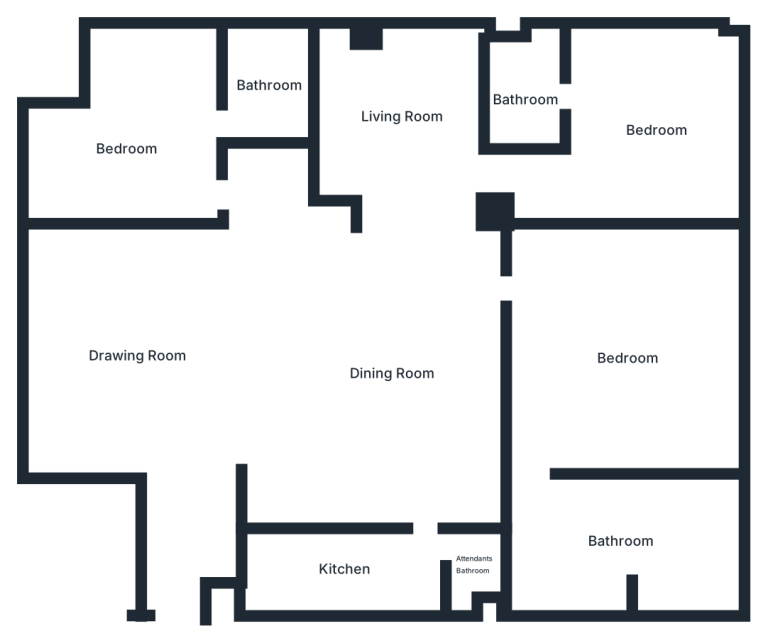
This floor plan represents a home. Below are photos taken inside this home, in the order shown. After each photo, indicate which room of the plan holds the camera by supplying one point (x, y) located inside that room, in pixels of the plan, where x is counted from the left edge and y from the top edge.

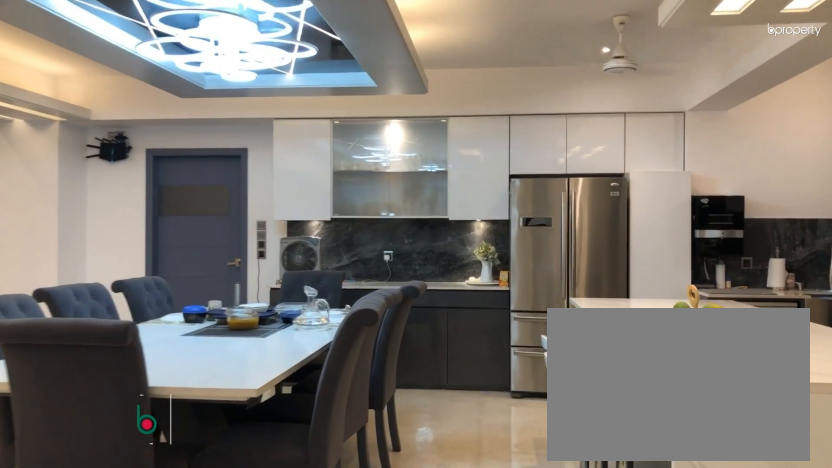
(391, 371)
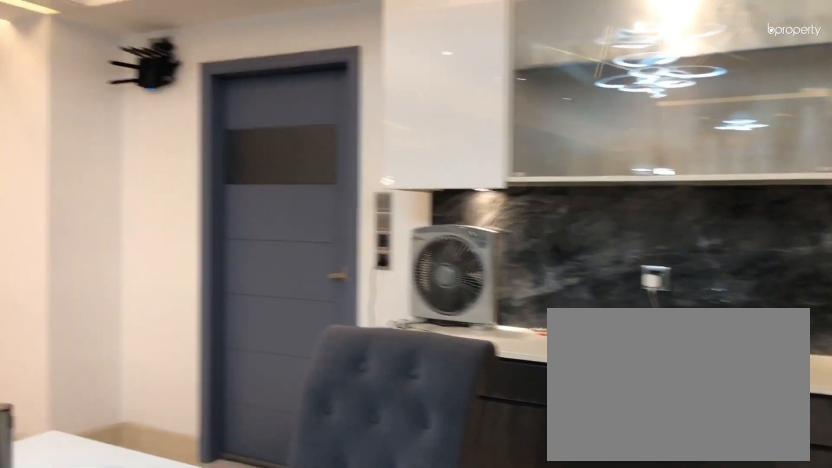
(392, 375)
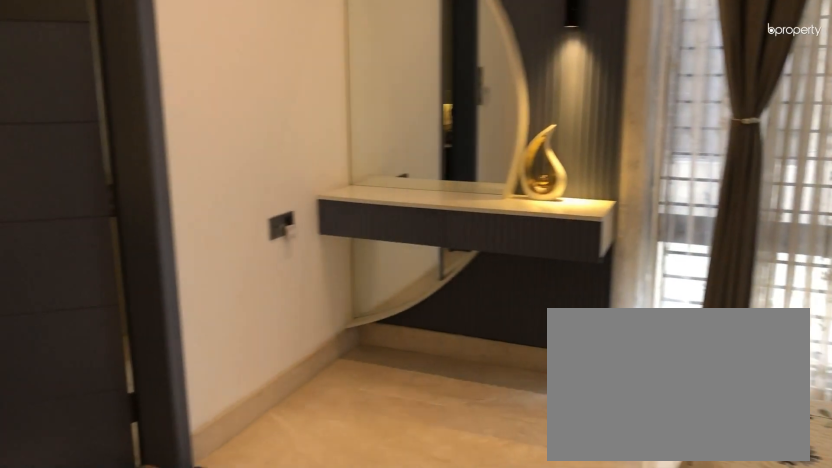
(657, 129)
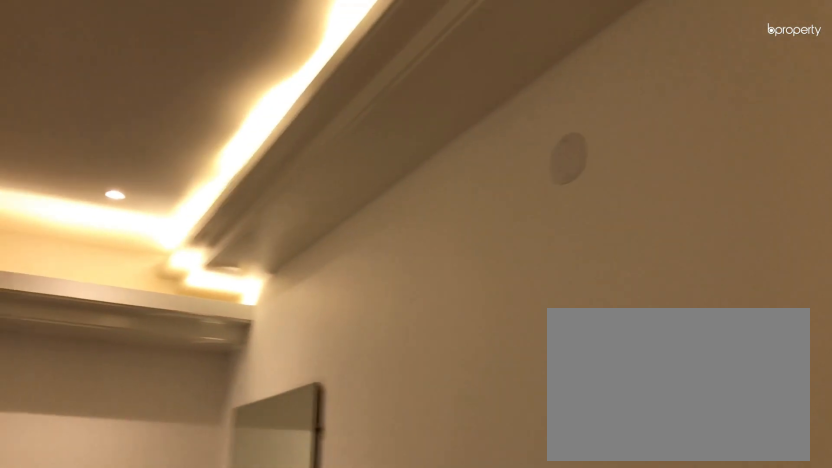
(629, 359)
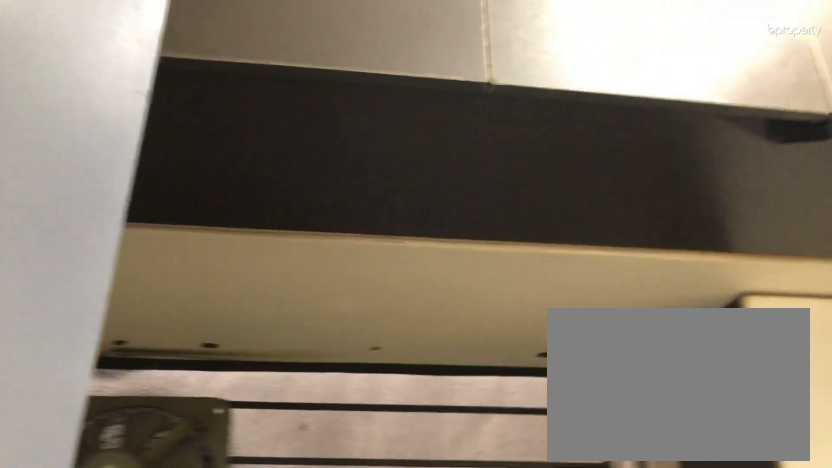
(348, 570)
